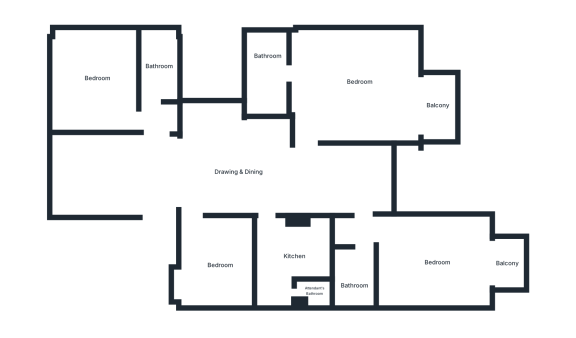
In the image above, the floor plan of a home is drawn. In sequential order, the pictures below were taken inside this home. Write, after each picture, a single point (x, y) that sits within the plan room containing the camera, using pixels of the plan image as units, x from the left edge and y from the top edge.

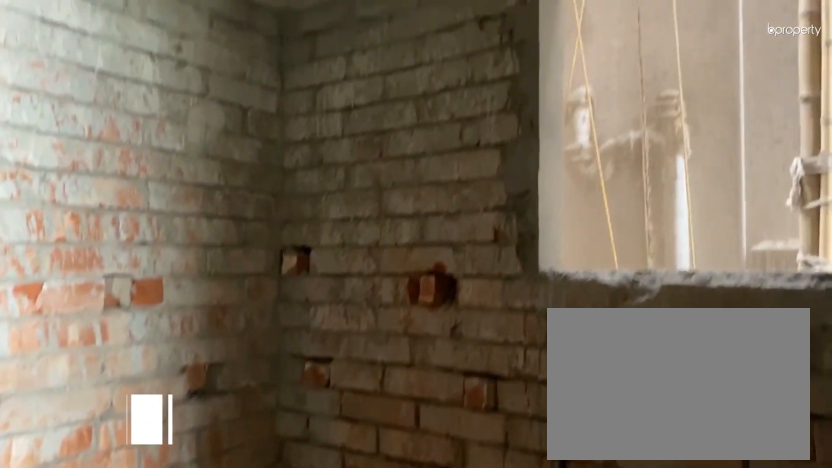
(266, 75)
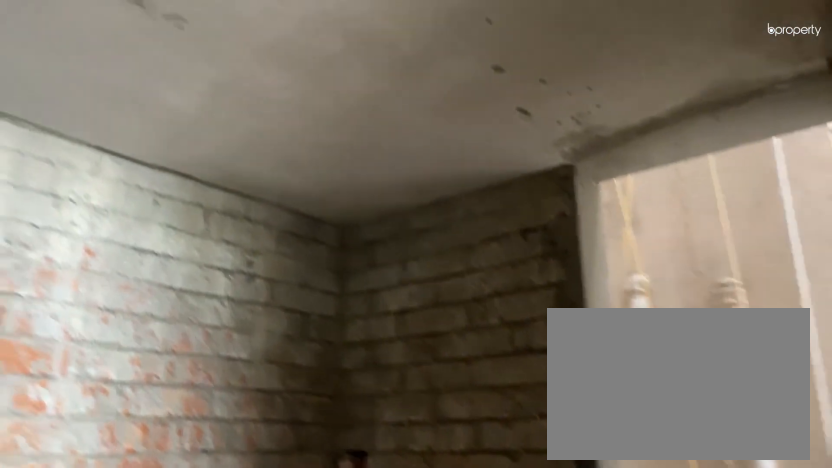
(266, 75)
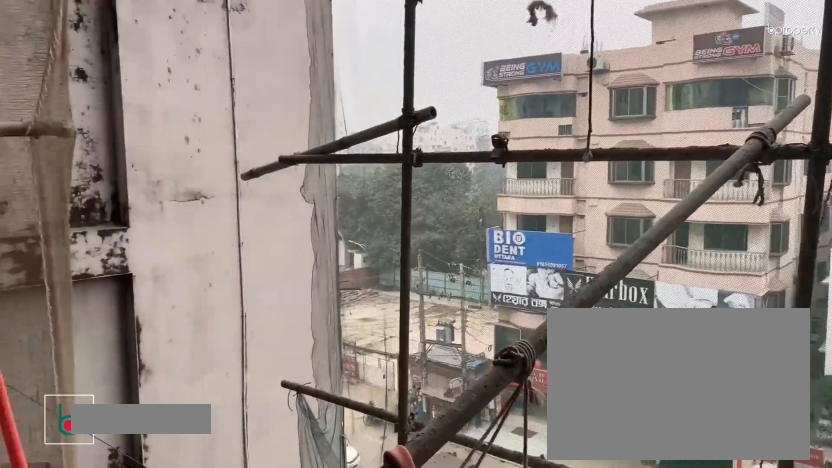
(434, 105)
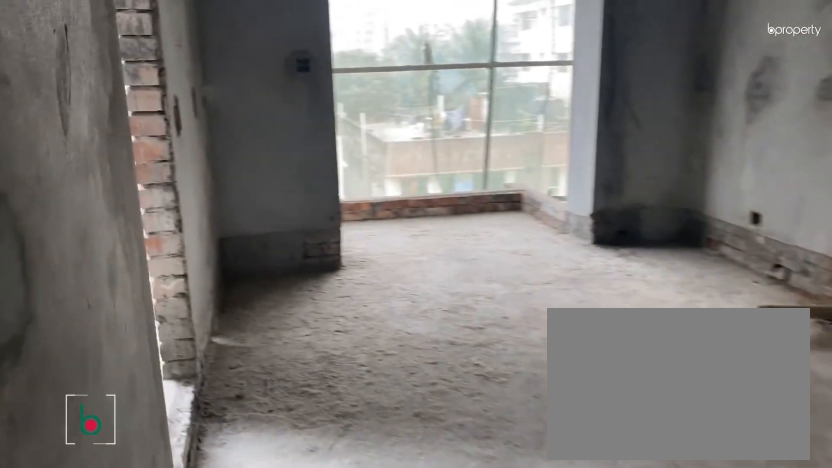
(436, 265)
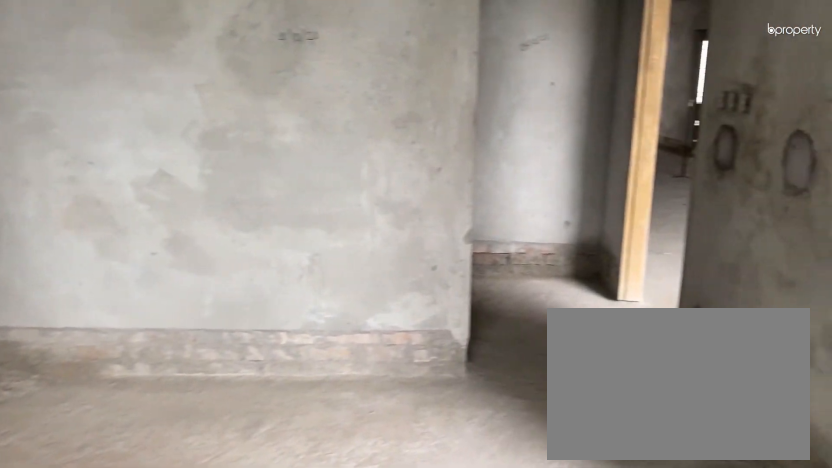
(436, 265)
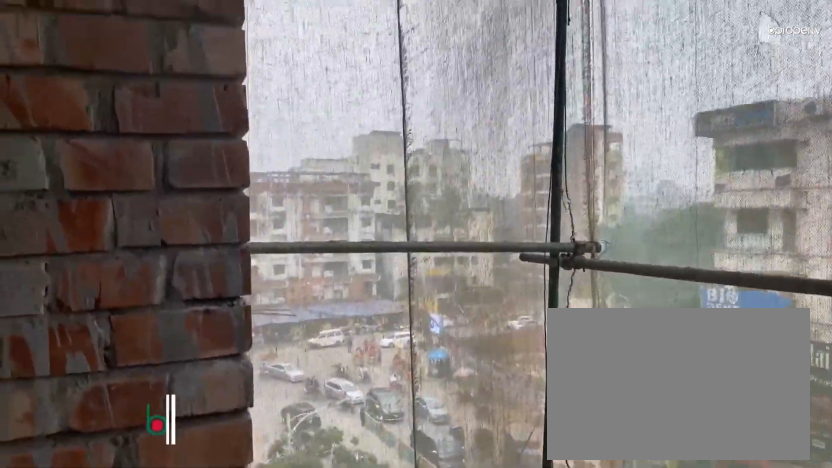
(505, 262)
